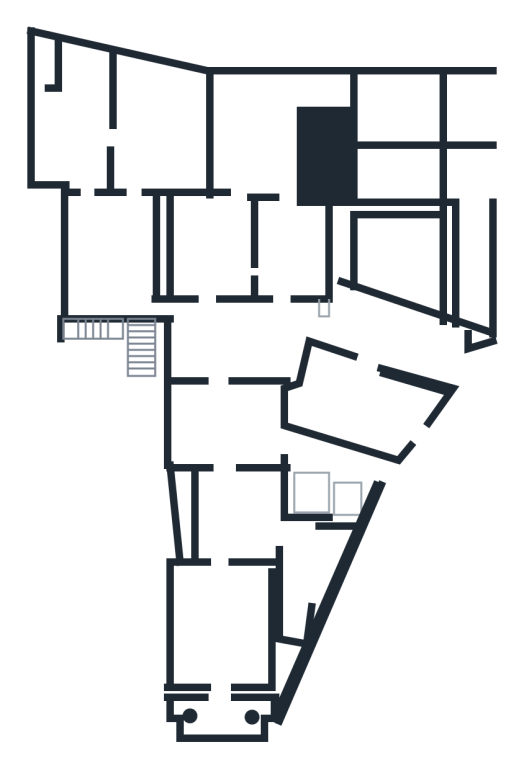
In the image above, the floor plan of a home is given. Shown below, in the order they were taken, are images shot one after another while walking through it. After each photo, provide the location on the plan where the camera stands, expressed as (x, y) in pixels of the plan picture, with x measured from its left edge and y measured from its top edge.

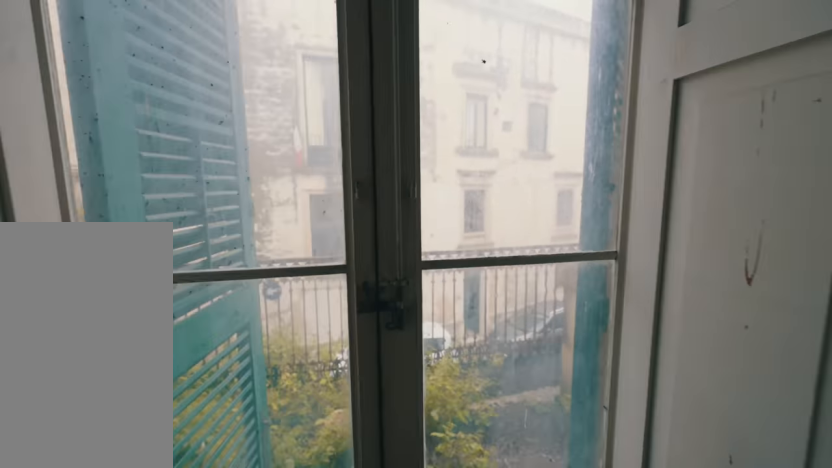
(227, 626)
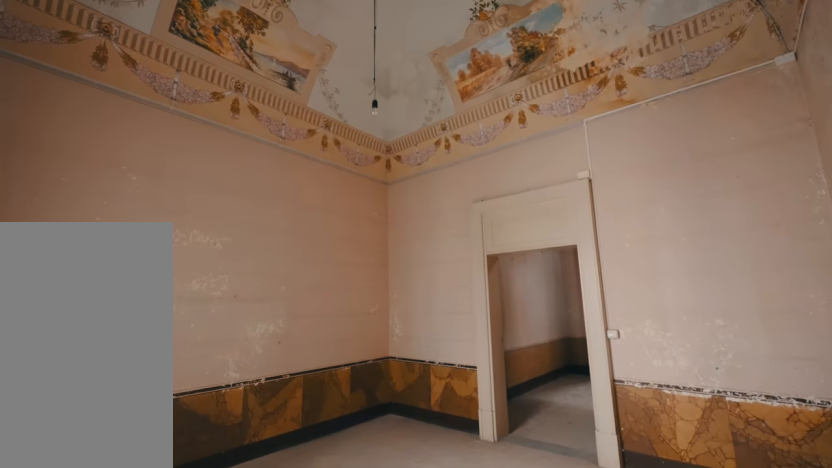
(227, 626)
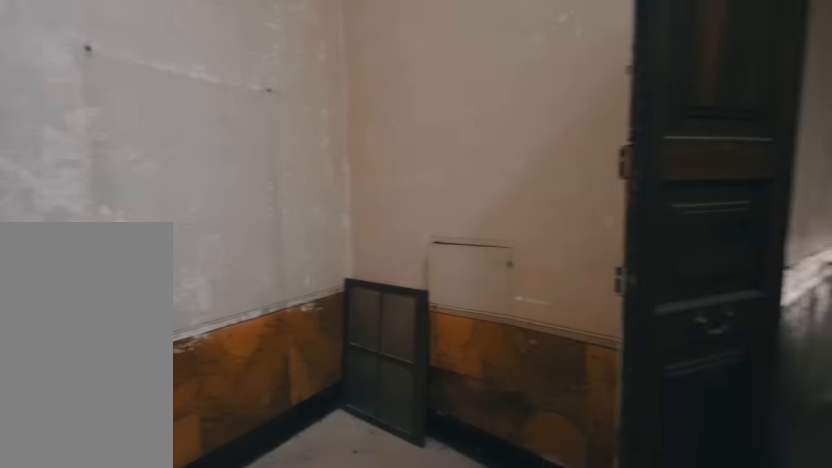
(224, 432)
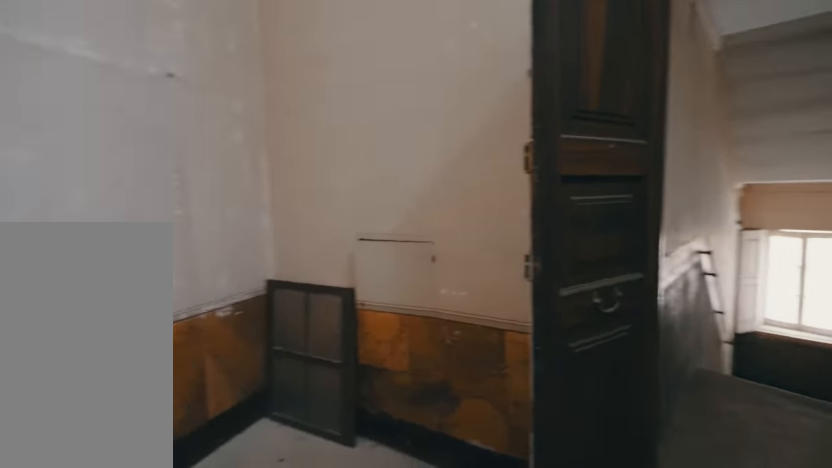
(224, 432)
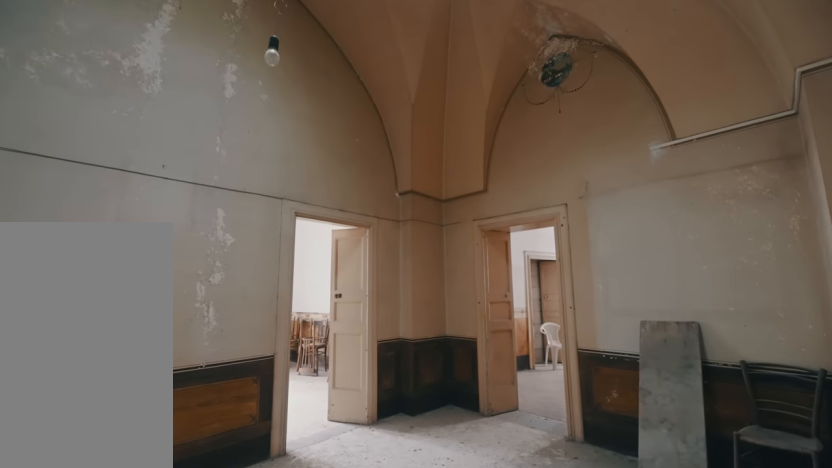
(238, 347)
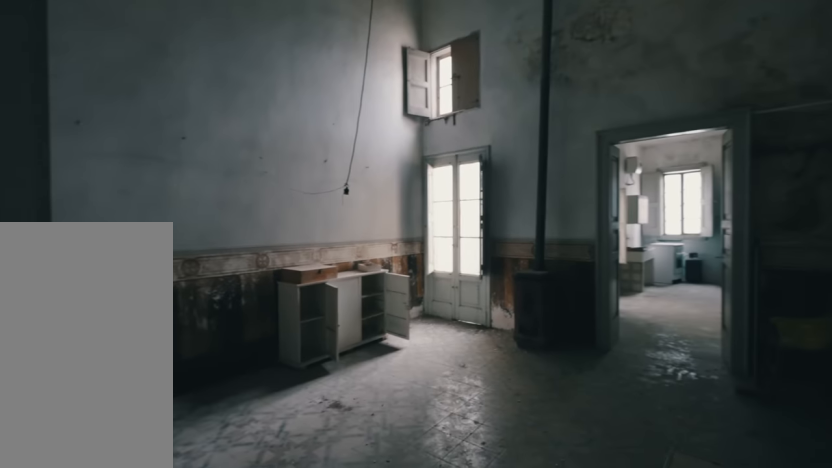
(113, 261)
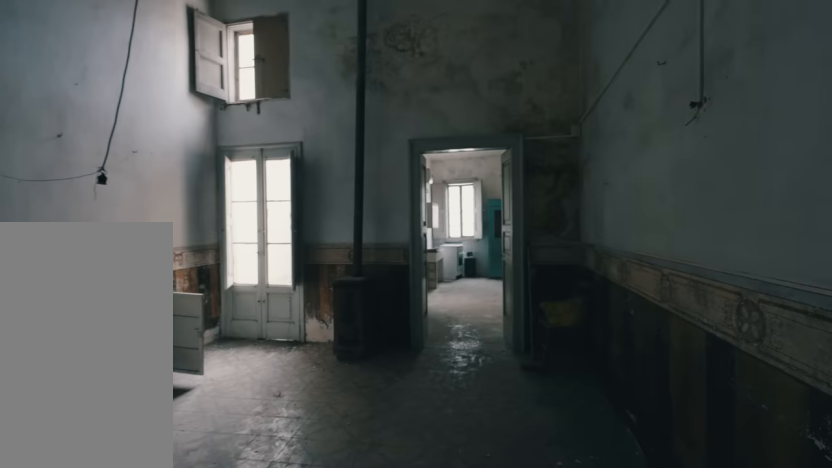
(112, 261)
